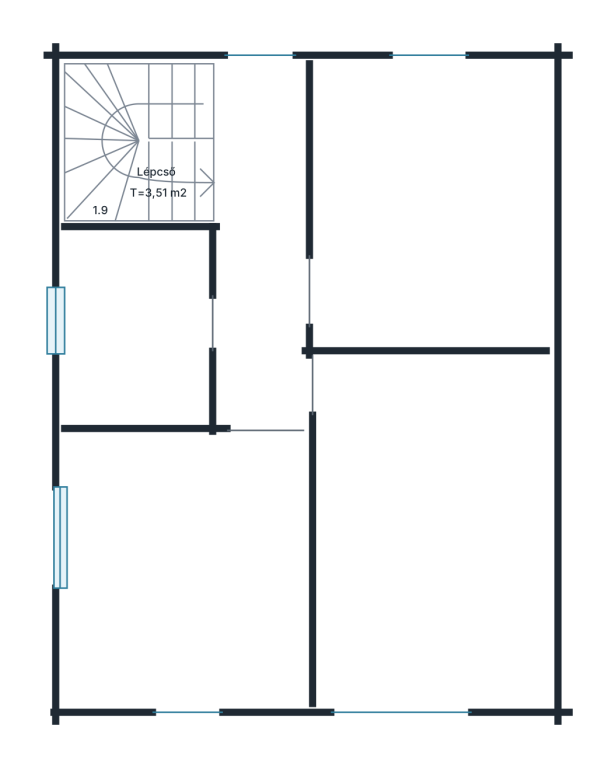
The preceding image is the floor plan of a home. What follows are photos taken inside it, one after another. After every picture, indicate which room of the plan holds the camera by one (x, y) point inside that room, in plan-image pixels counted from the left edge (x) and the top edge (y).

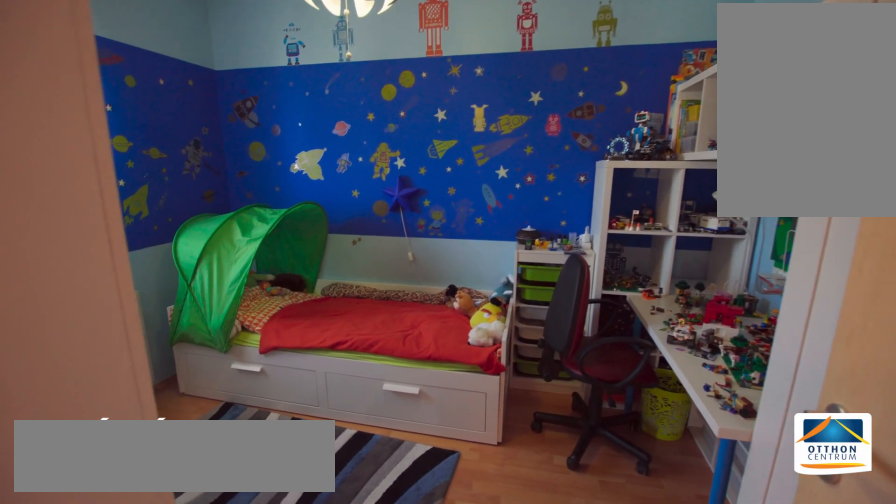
(429, 209)
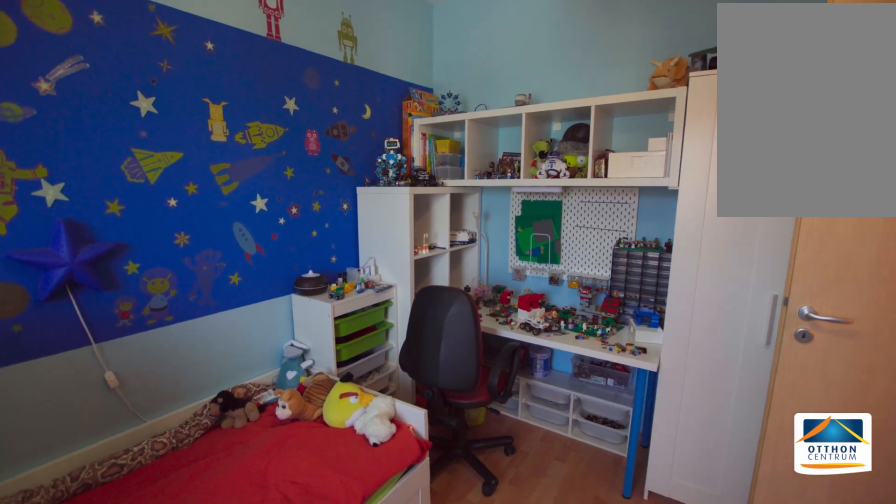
(429, 208)
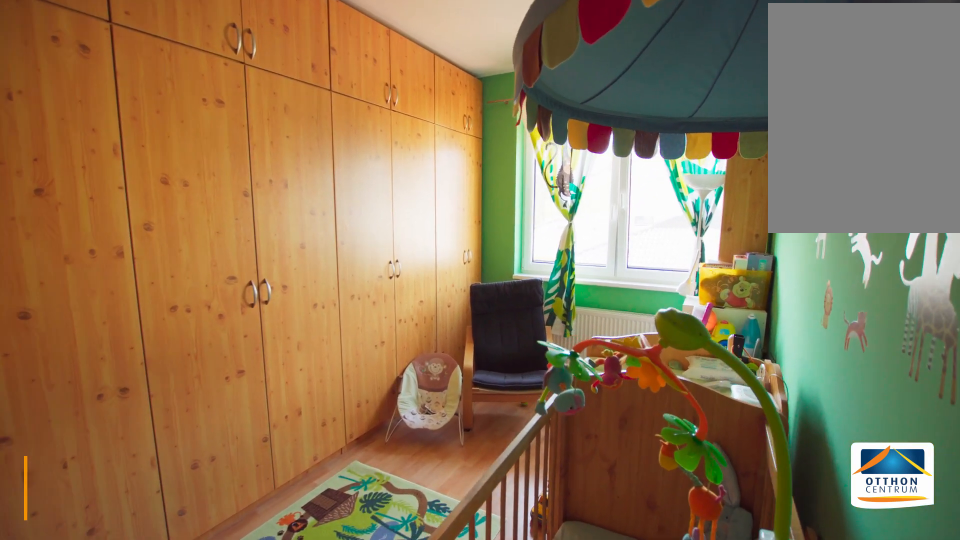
(429, 544)
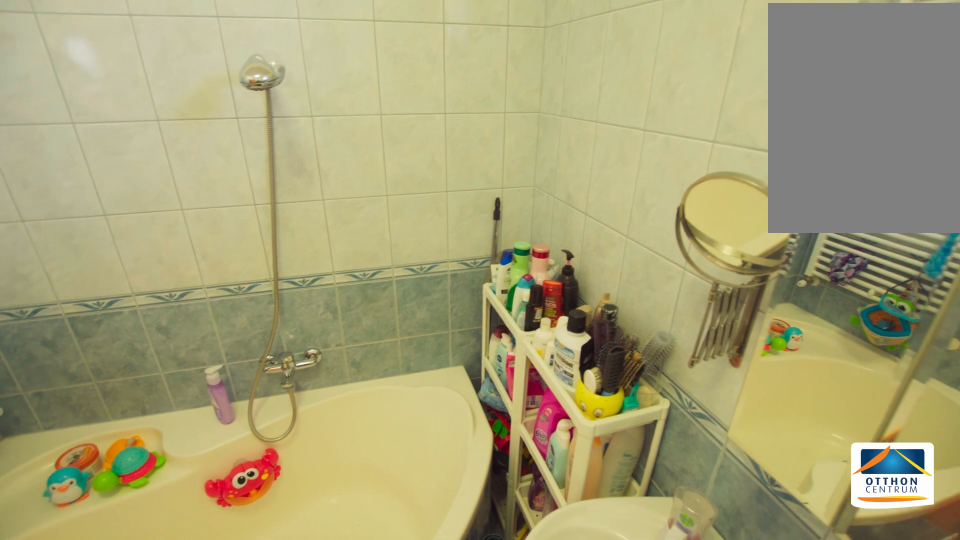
(133, 328)
